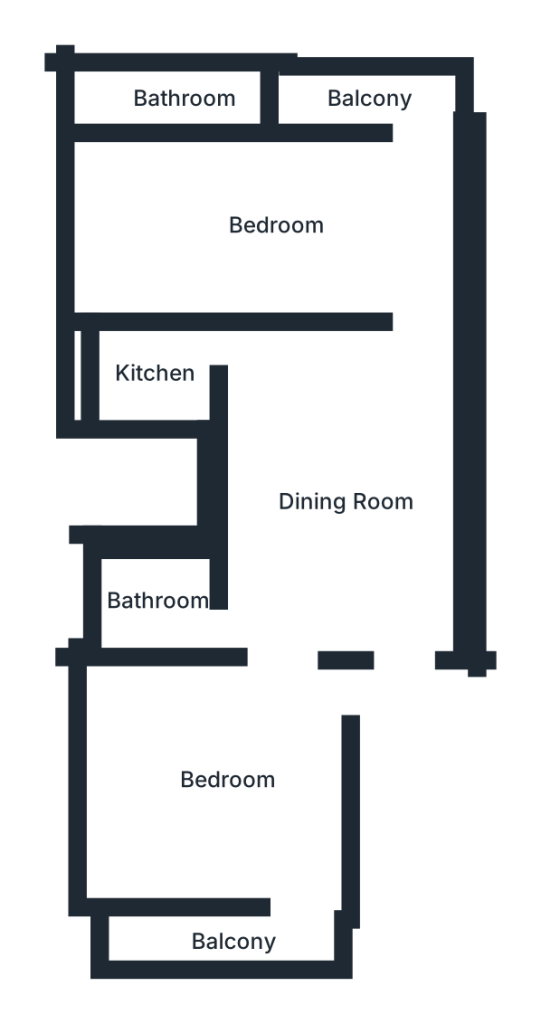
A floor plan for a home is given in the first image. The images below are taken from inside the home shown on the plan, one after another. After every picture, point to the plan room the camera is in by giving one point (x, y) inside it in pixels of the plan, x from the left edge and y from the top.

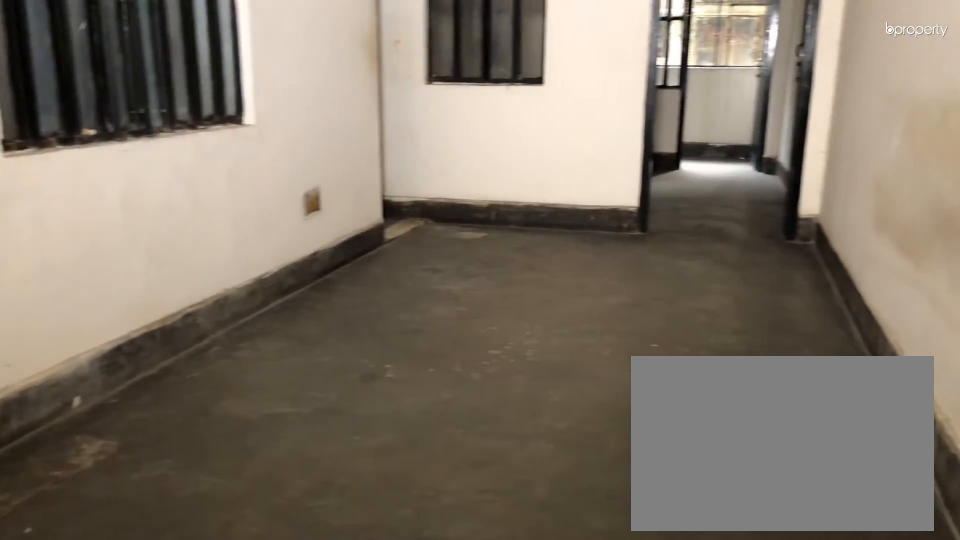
(343, 502)
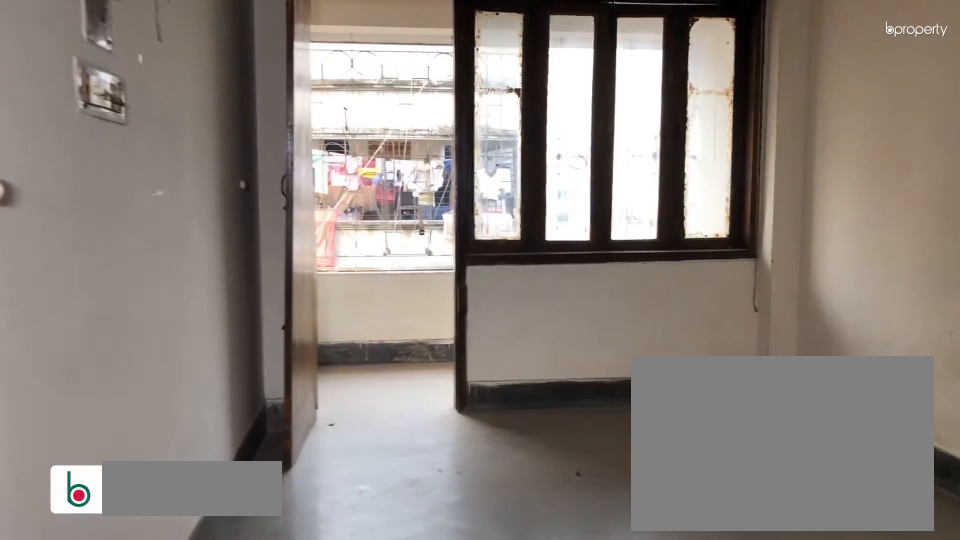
(234, 780)
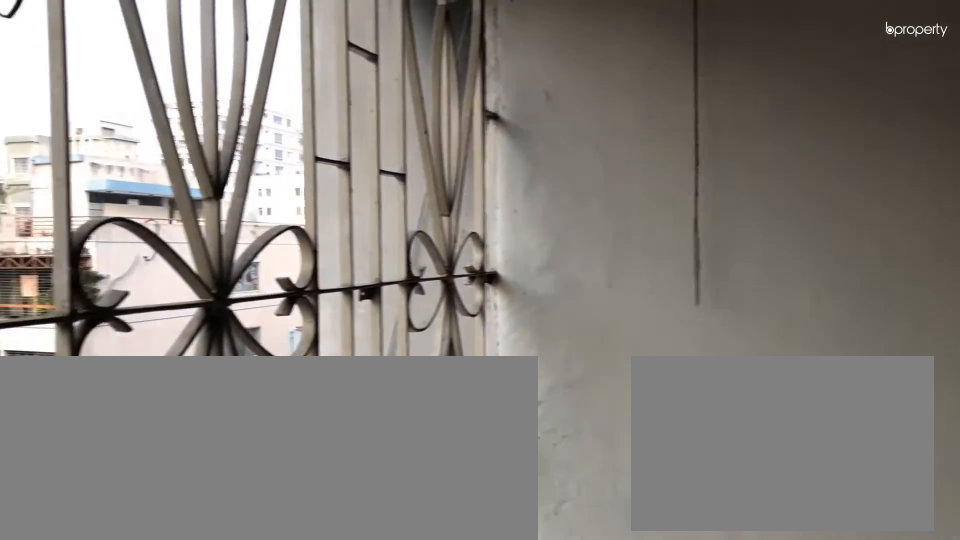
(232, 943)
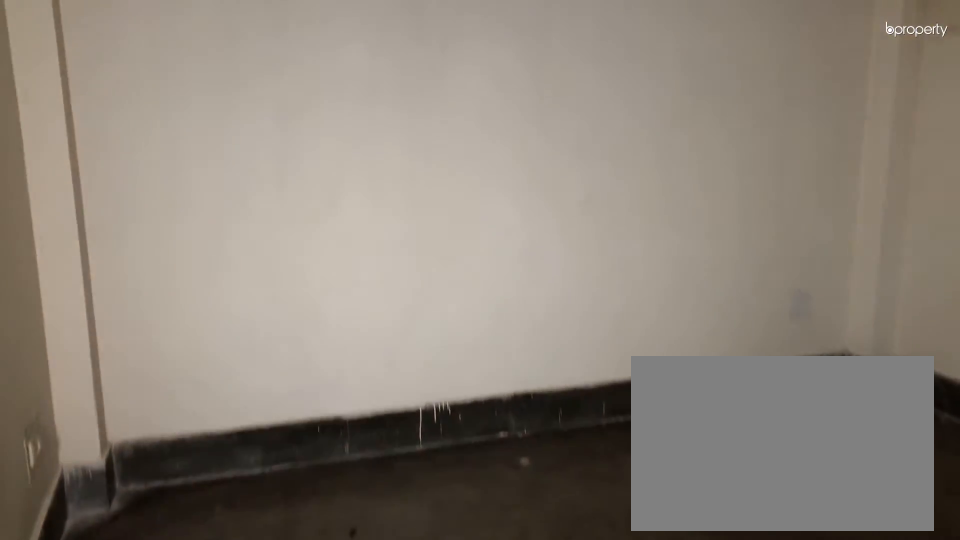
(273, 226)
